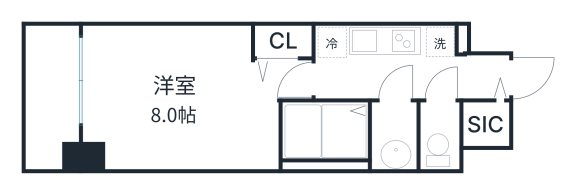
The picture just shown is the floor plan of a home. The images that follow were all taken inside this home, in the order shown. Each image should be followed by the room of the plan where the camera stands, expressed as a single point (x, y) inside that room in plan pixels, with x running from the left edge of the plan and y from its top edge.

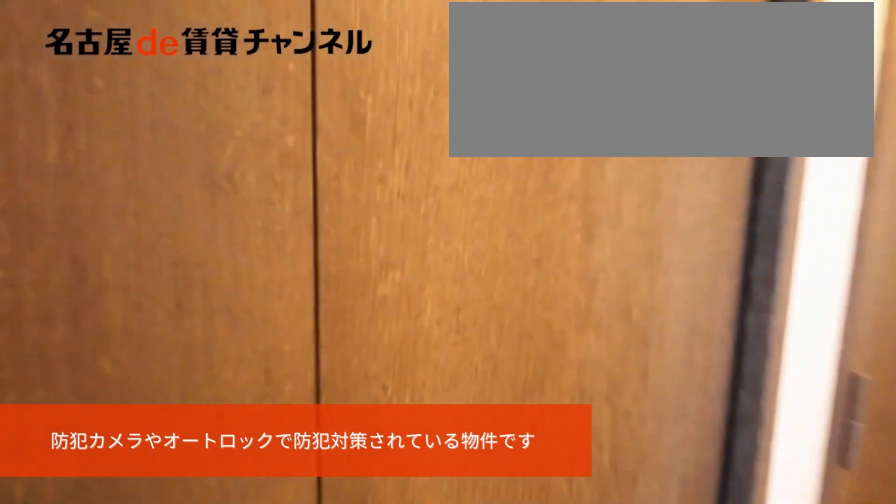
(484, 76)
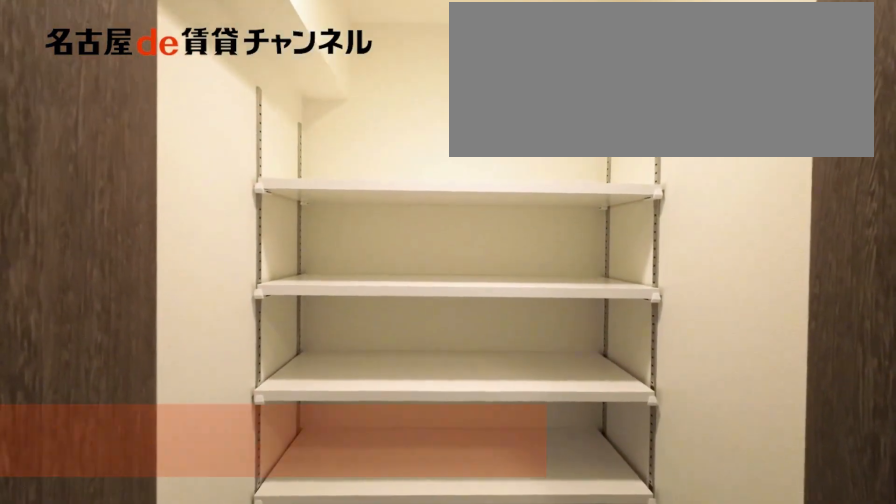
(485, 124)
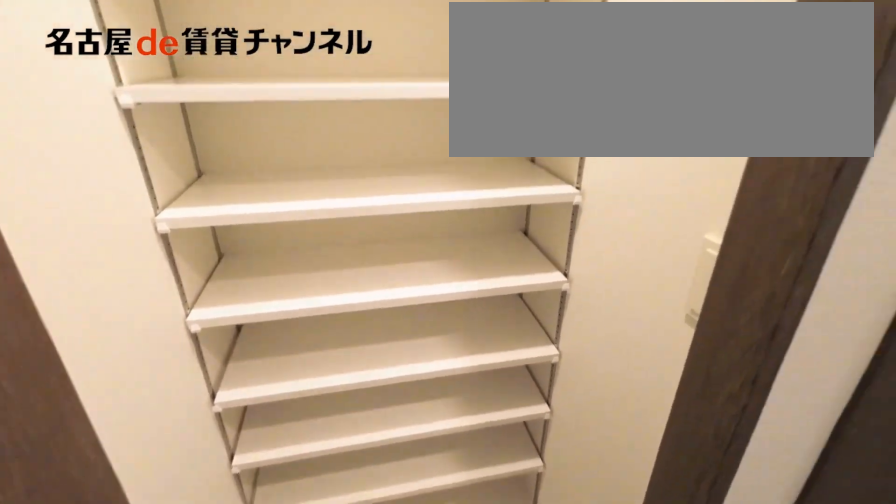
(485, 124)
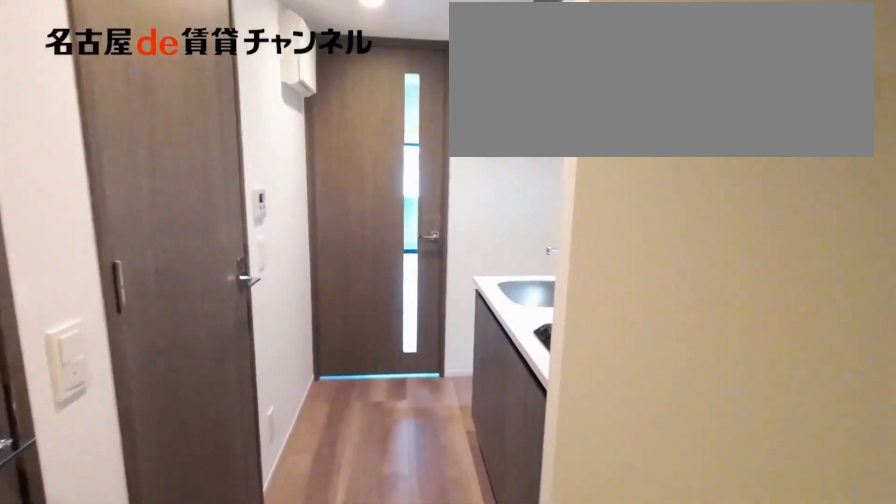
(391, 78)
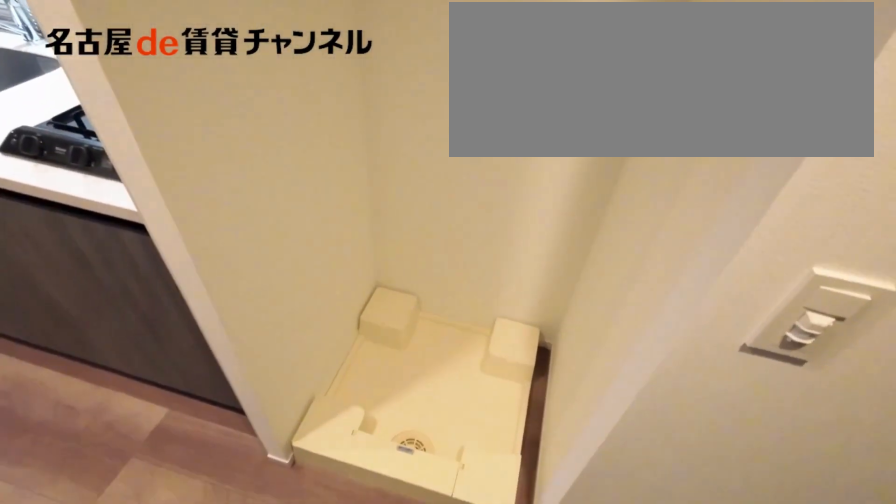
(445, 40)
